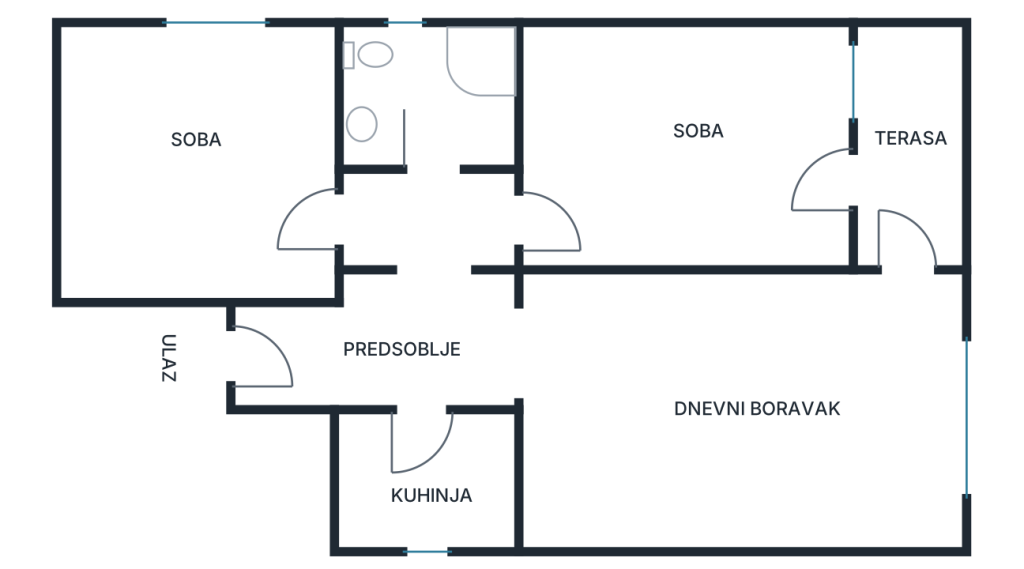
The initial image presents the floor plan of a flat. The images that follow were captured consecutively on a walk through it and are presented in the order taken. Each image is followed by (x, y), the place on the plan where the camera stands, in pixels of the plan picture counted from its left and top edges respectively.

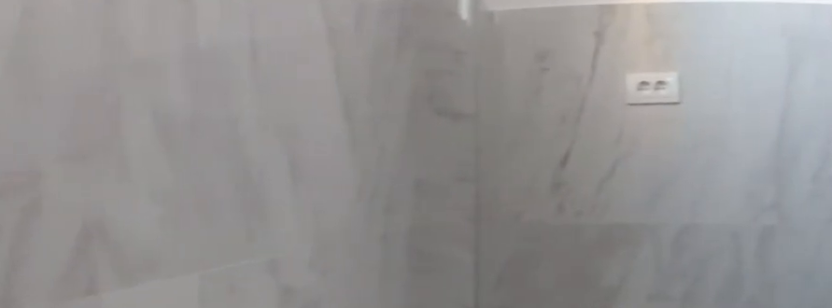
(456, 480)
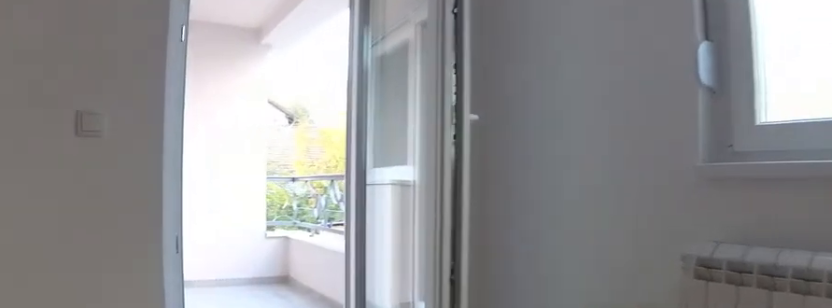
(860, 357)
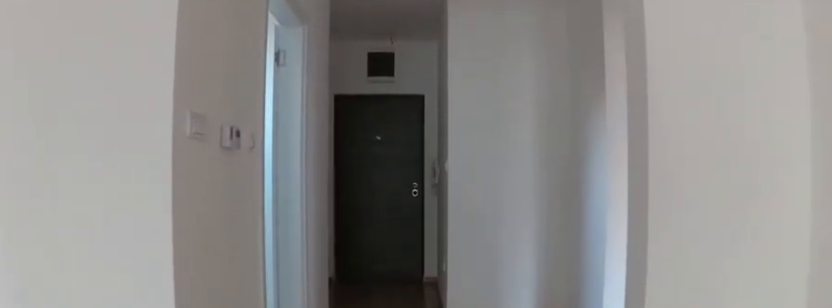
(639, 353)
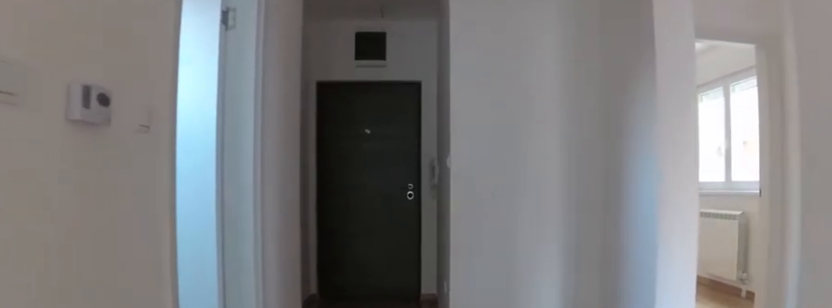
(588, 348)
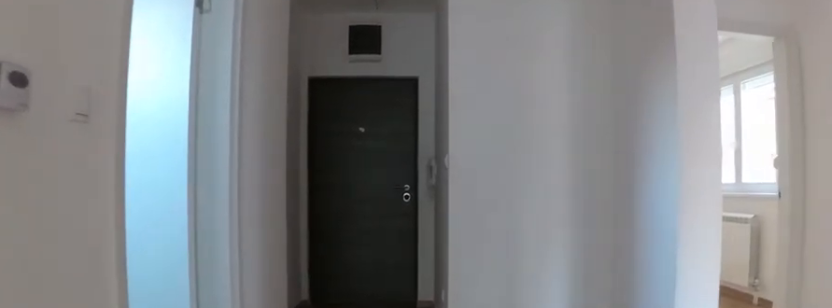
(570, 347)
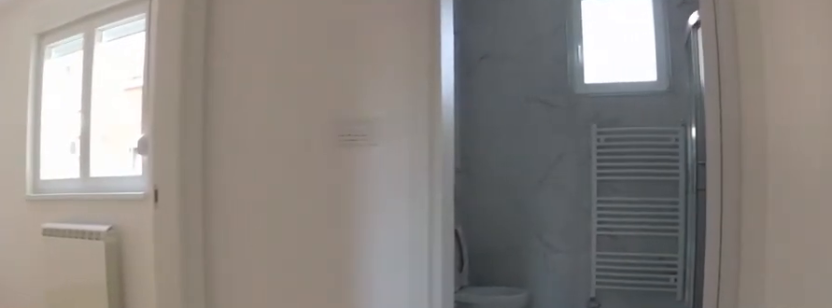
(448, 296)
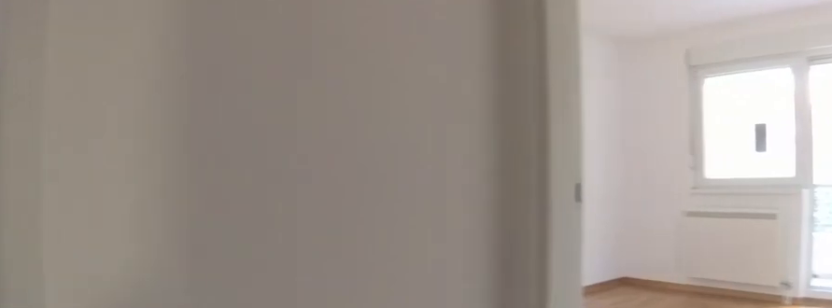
(439, 246)
